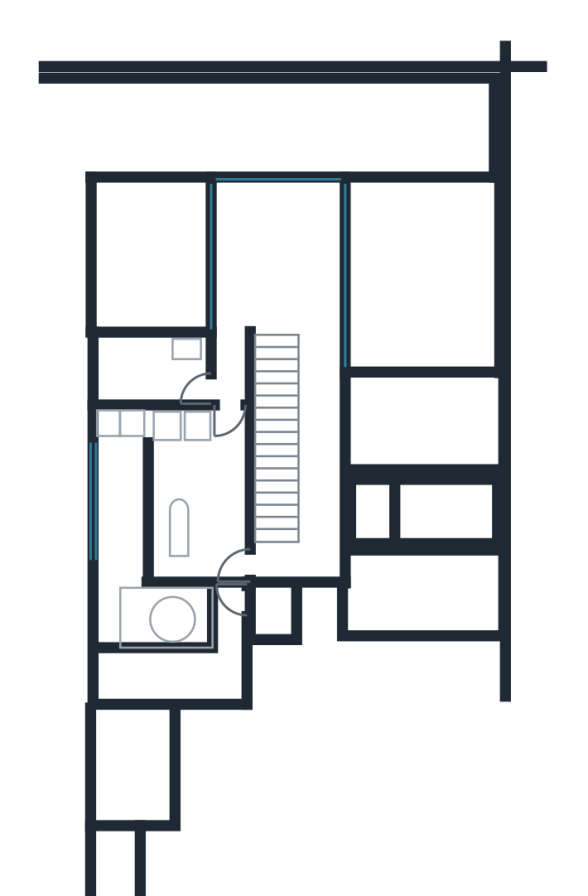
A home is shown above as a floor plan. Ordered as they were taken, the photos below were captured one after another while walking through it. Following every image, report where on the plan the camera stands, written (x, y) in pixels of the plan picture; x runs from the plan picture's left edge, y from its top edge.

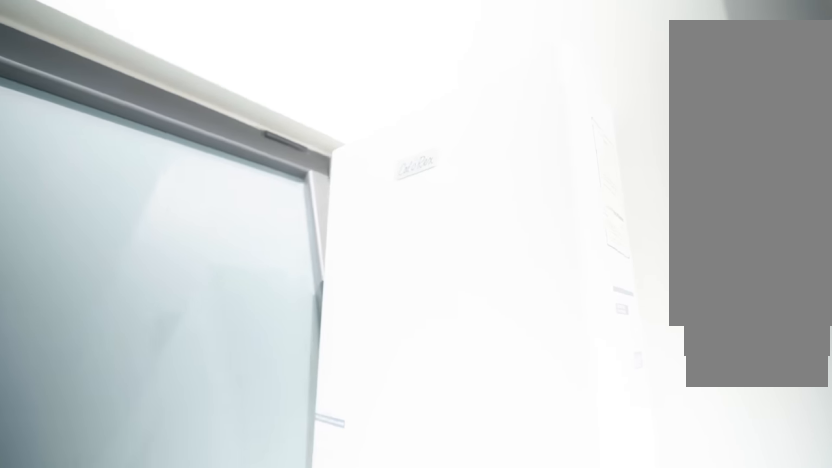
(136, 601)
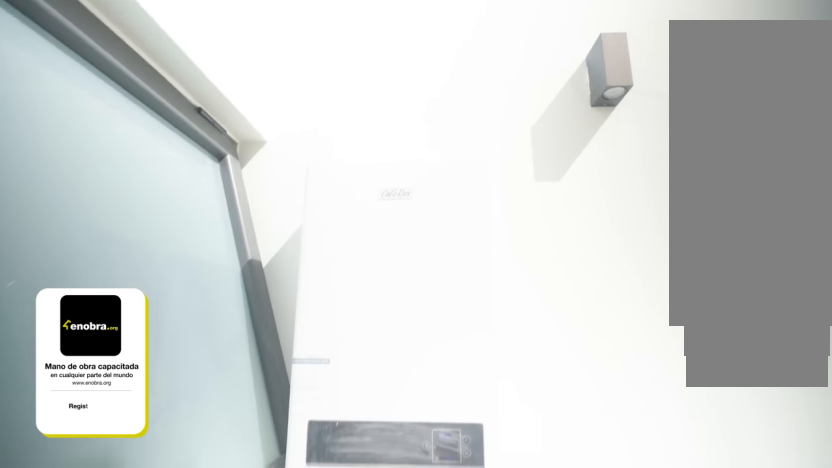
(132, 613)
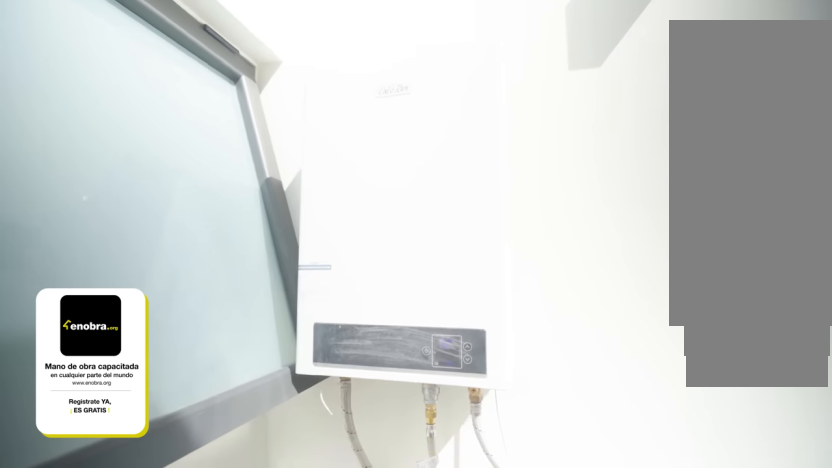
(152, 611)
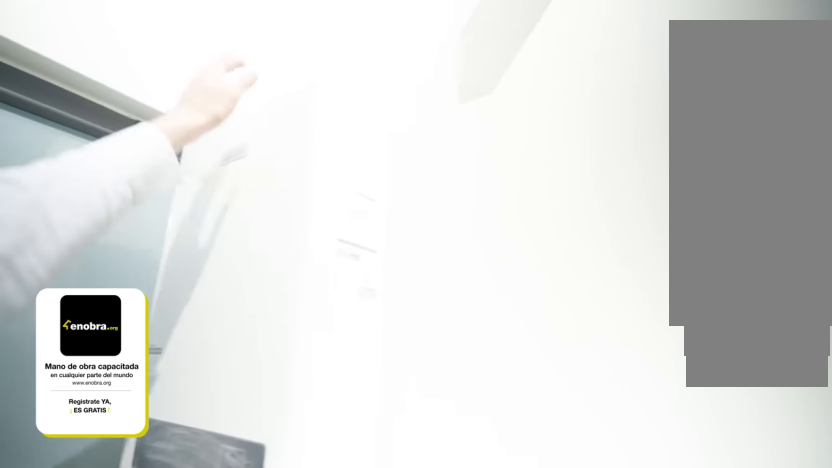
(148, 612)
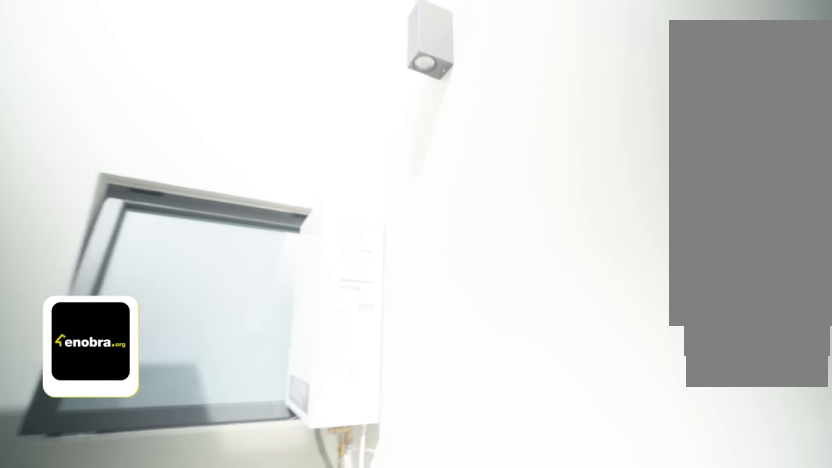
(138, 591)
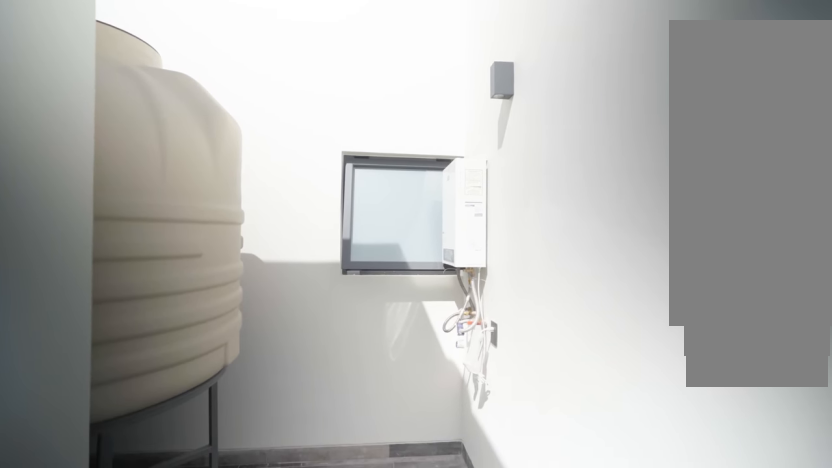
(115, 564)
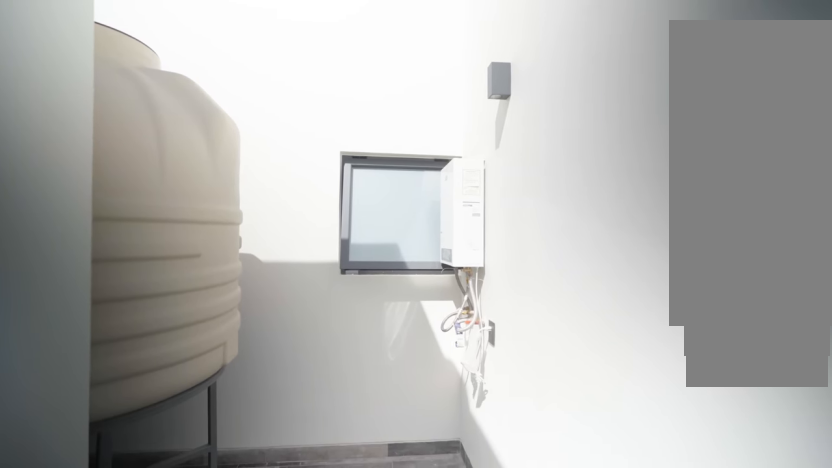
(114, 562)
